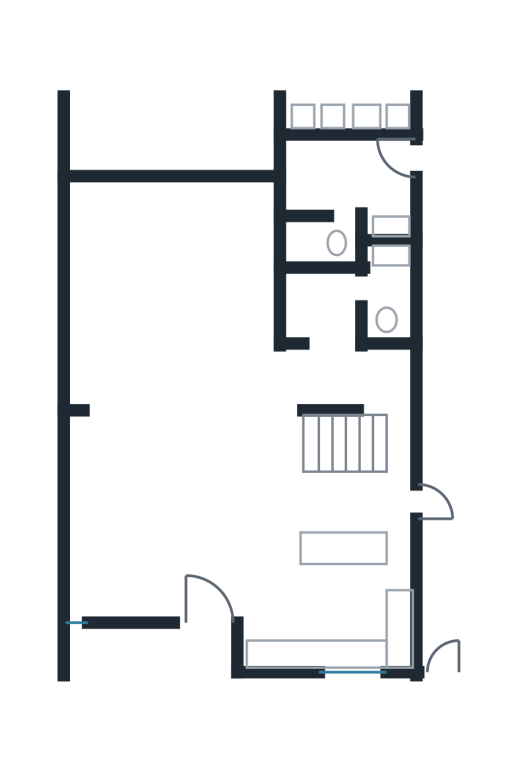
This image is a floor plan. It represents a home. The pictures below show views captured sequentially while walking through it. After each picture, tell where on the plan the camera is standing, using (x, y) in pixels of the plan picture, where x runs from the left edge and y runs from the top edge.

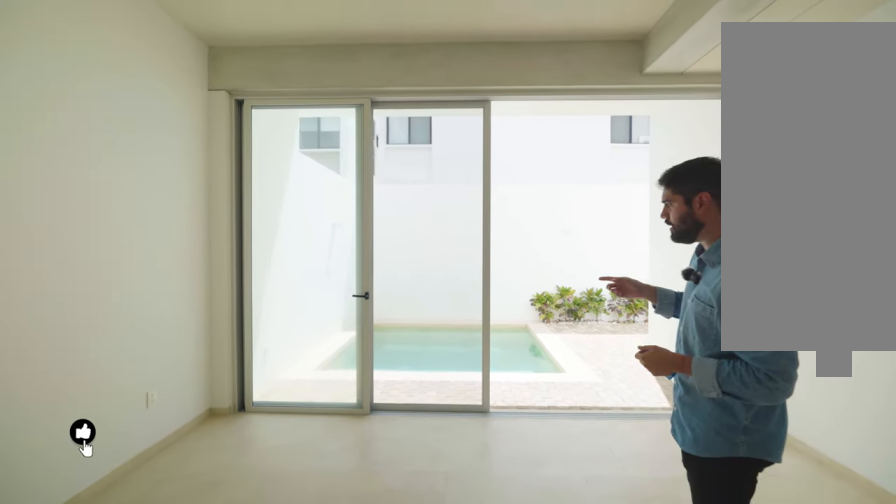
(169, 322)
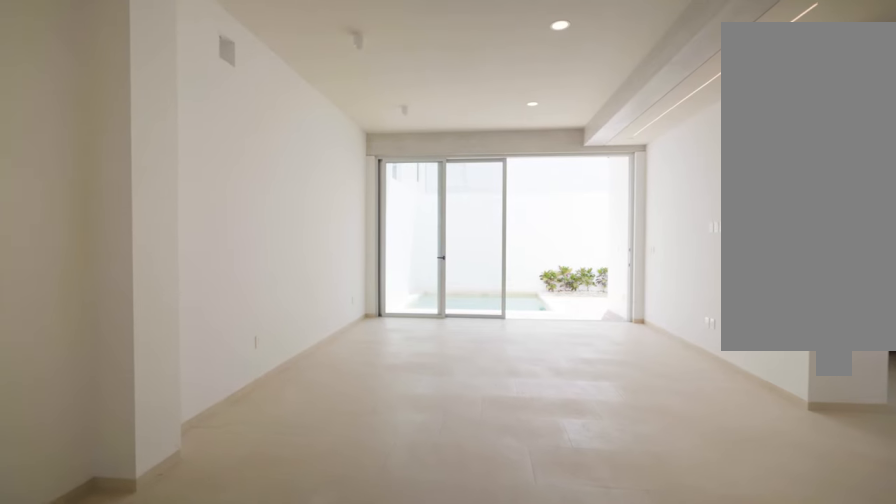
(180, 414)
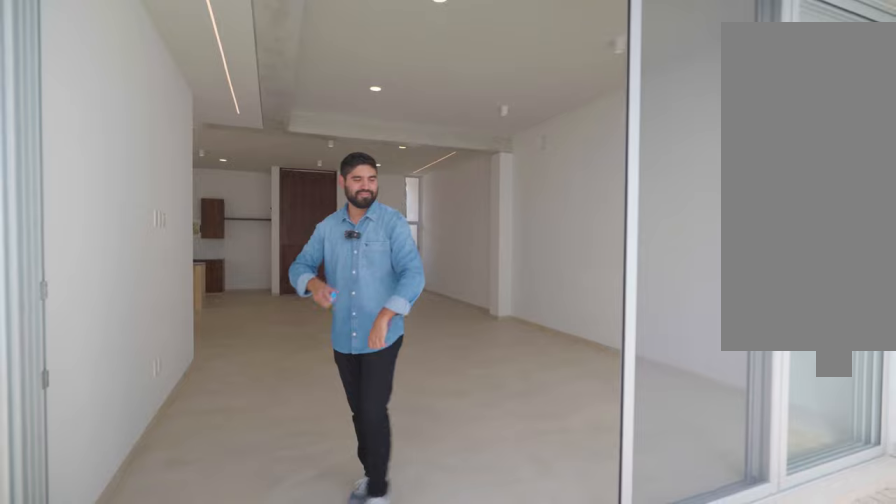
(181, 214)
